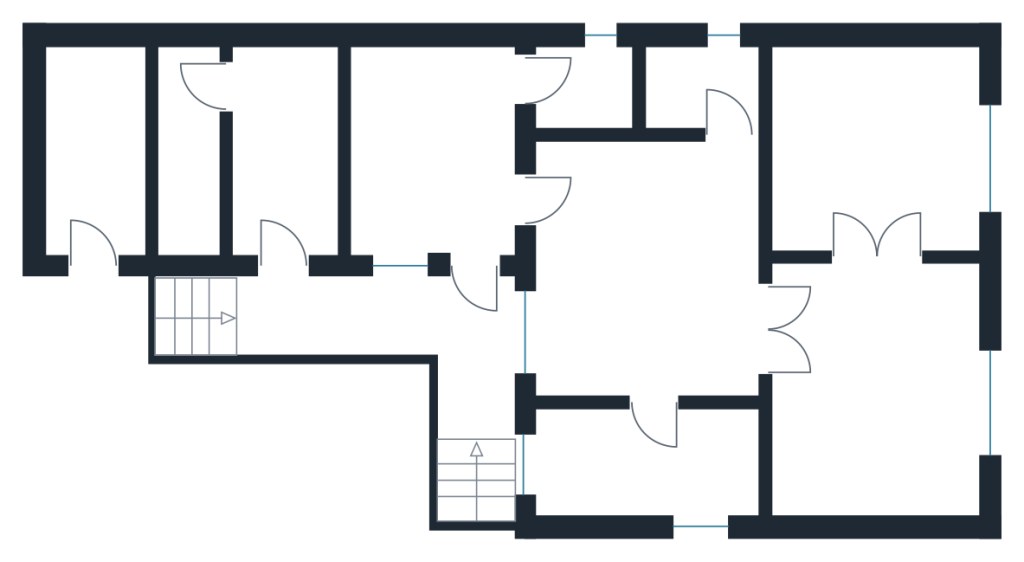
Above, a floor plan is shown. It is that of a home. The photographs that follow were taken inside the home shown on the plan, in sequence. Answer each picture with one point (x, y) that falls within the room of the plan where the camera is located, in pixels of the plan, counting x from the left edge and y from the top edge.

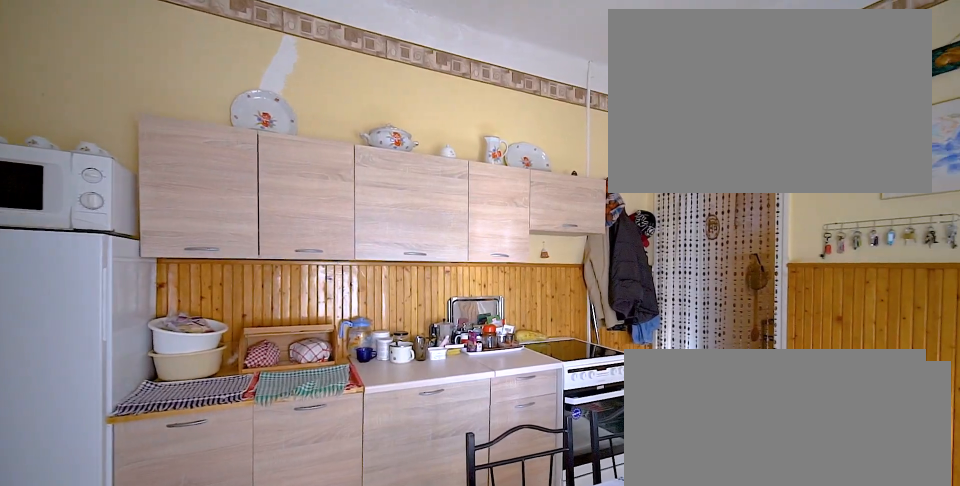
(437, 155)
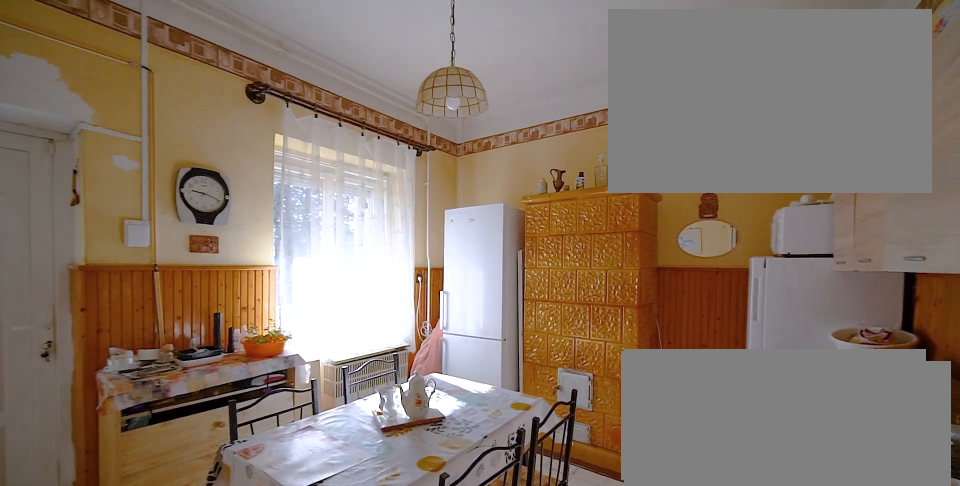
(436, 155)
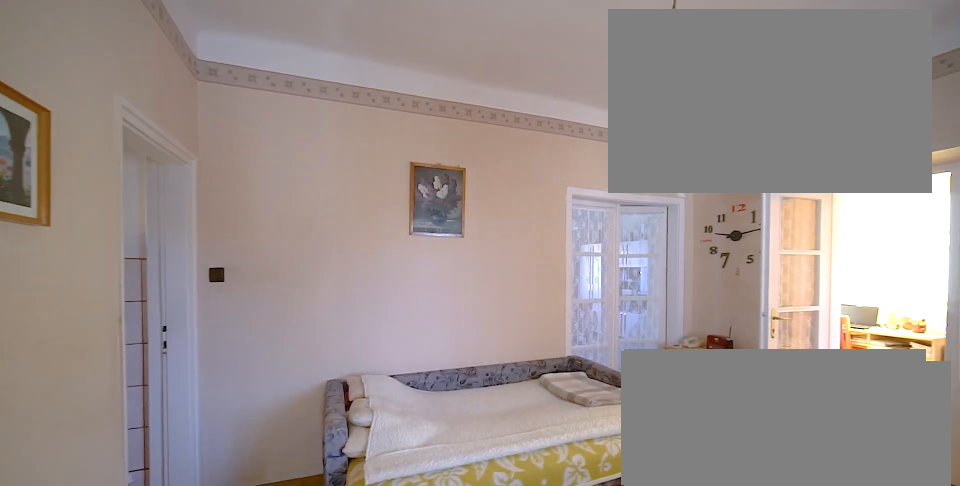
(651, 284)
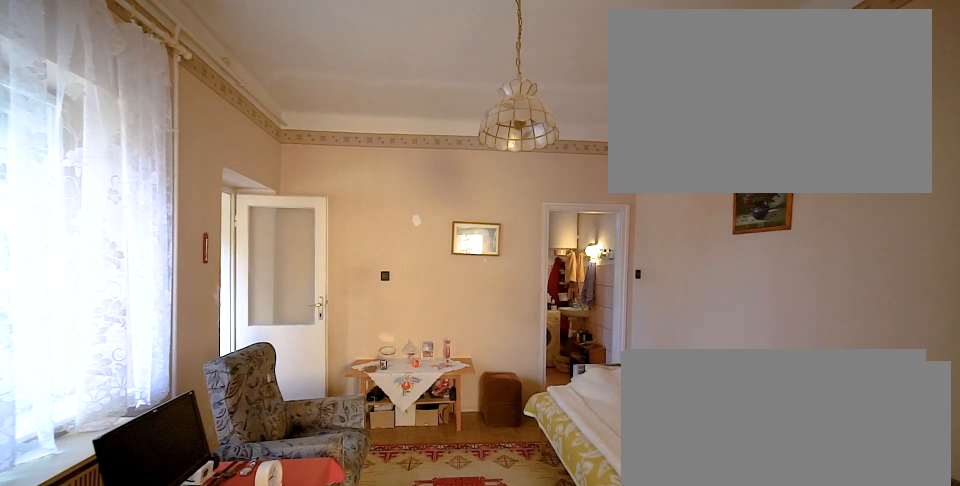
(652, 284)
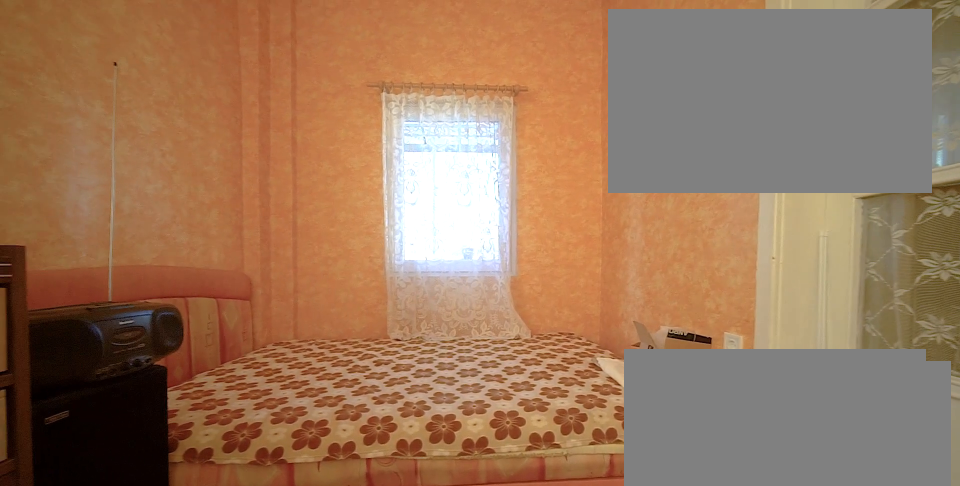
(651, 470)
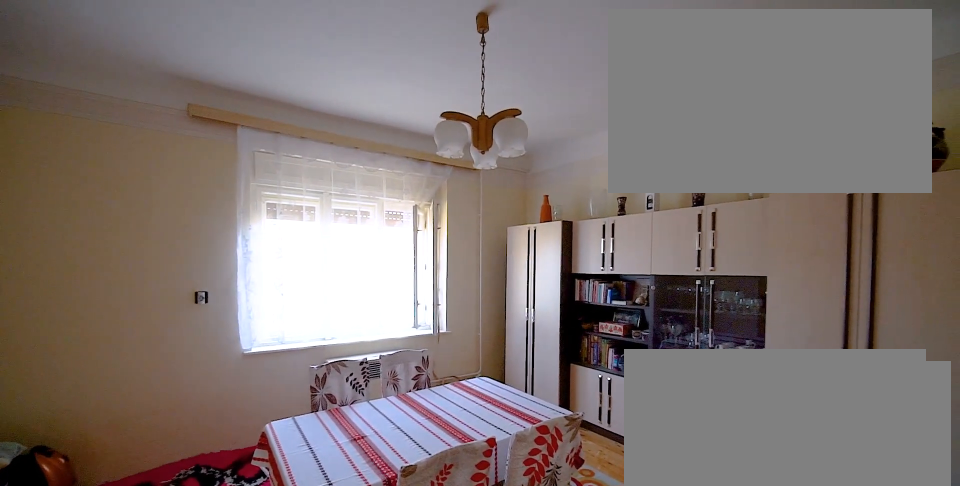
(878, 396)
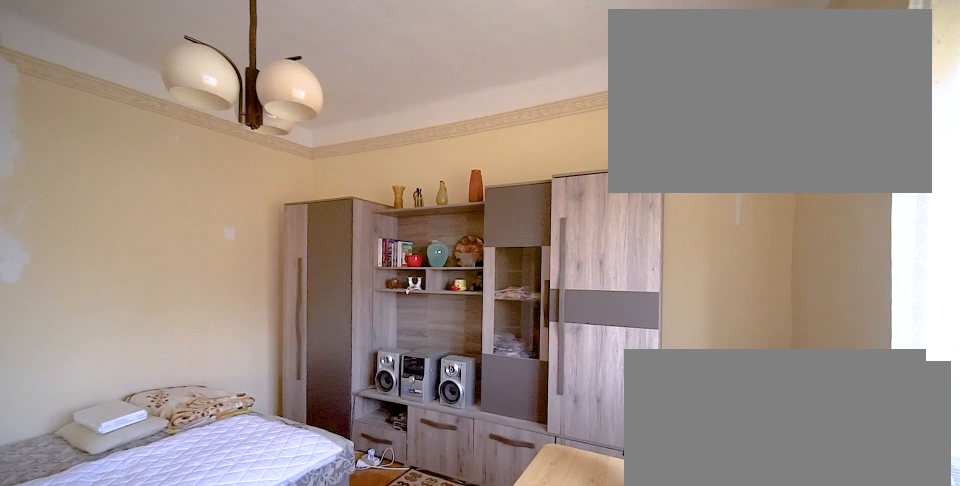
(878, 152)
